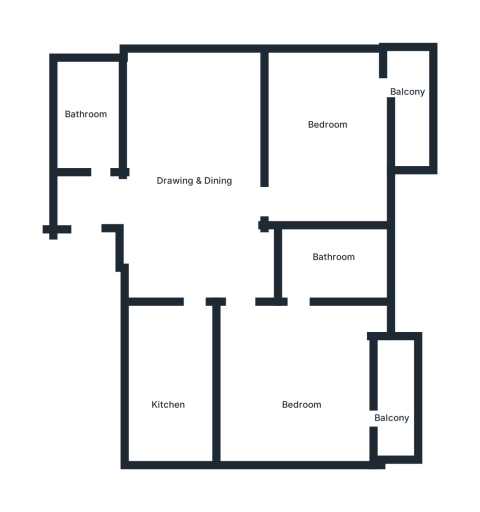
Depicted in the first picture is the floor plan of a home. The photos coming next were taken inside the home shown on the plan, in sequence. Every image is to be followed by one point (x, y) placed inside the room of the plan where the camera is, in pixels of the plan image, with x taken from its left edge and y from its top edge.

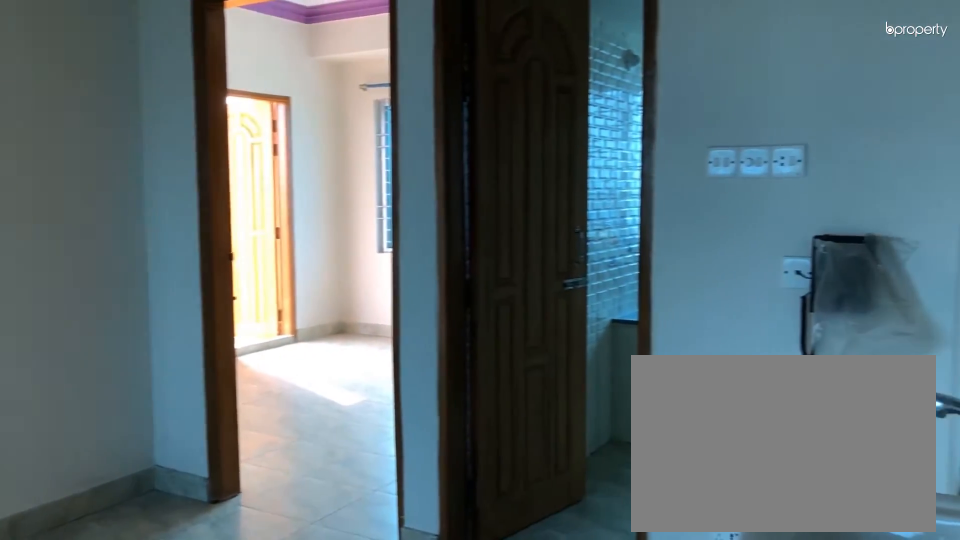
(188, 205)
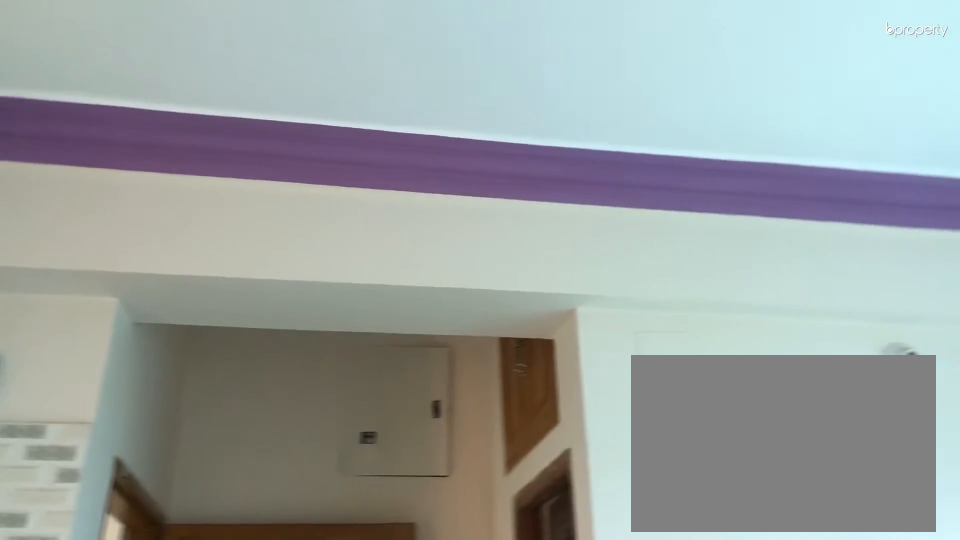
(182, 206)
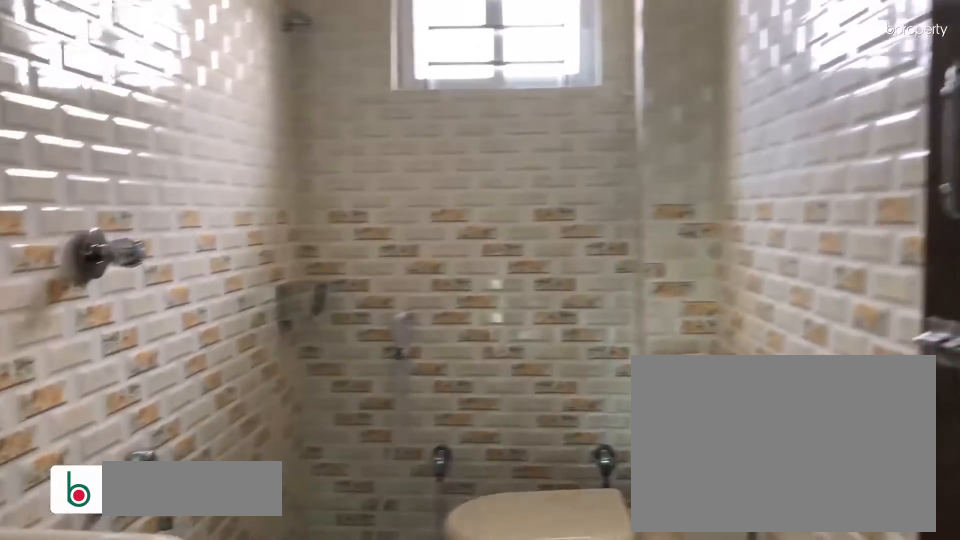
(92, 118)
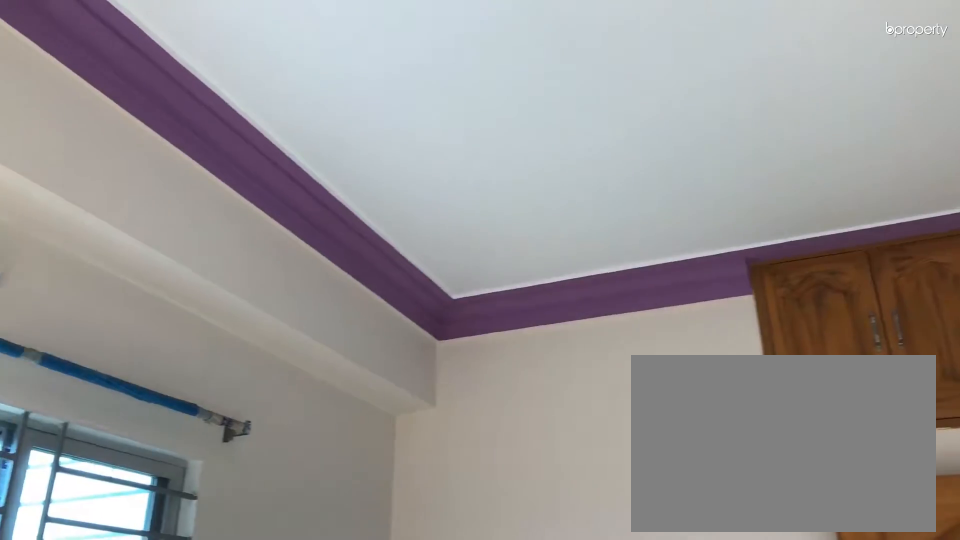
(330, 129)
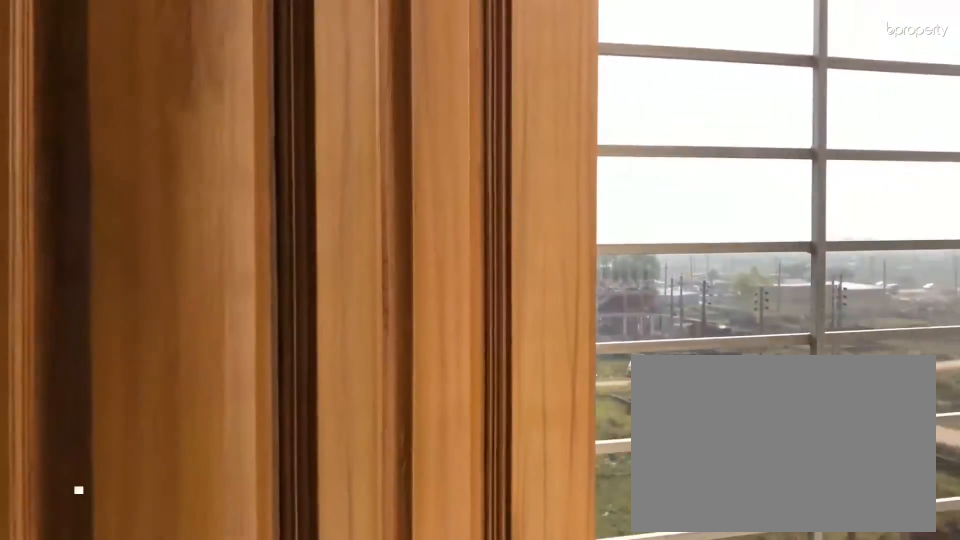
(412, 102)
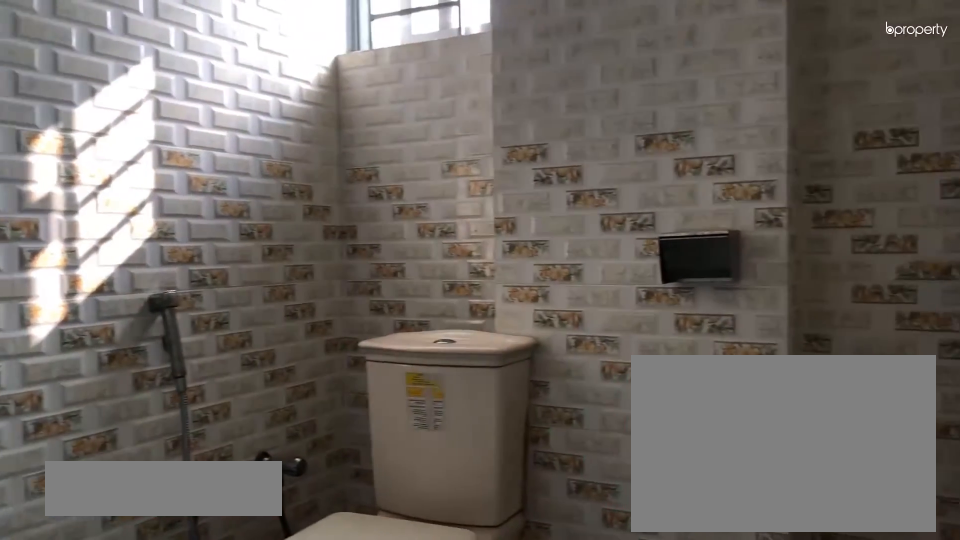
(325, 257)
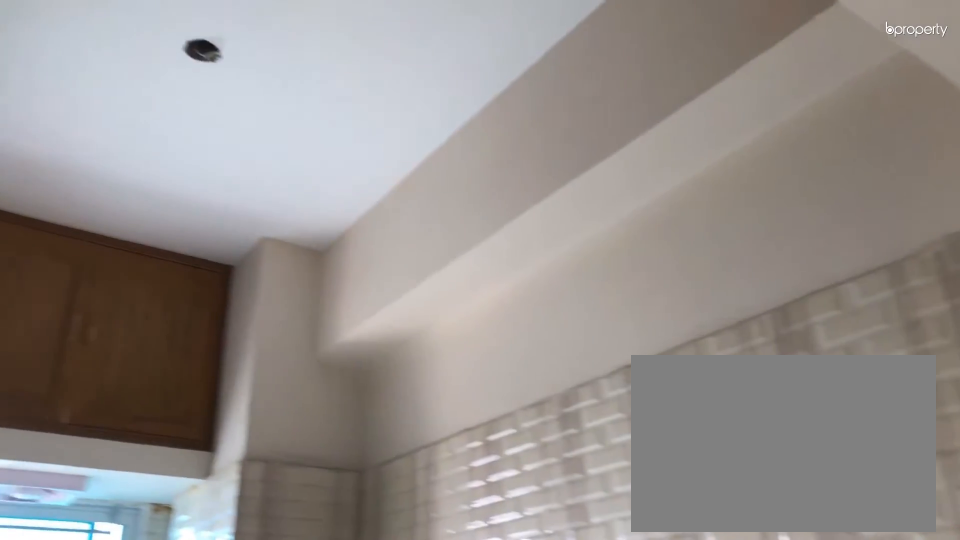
(176, 396)
